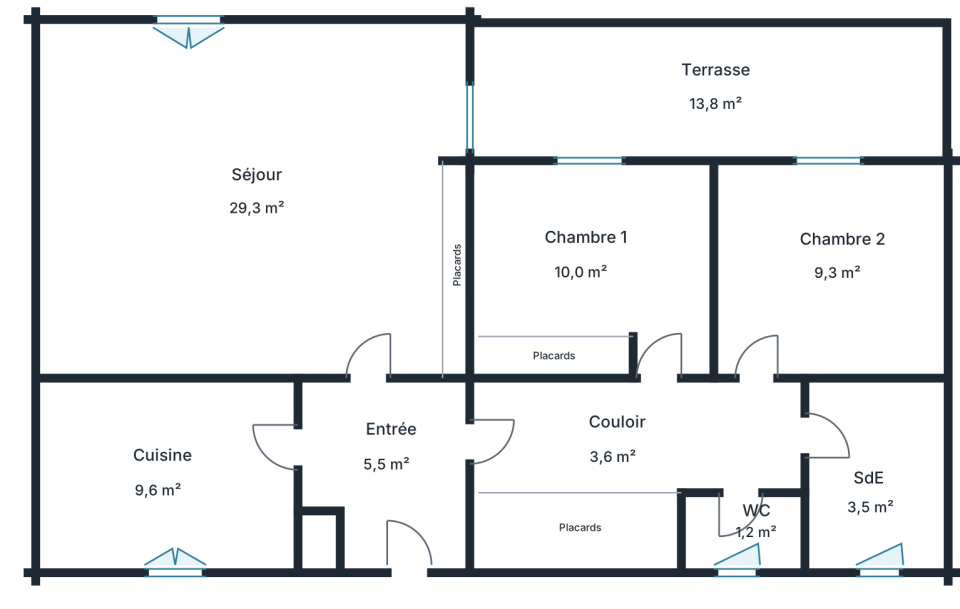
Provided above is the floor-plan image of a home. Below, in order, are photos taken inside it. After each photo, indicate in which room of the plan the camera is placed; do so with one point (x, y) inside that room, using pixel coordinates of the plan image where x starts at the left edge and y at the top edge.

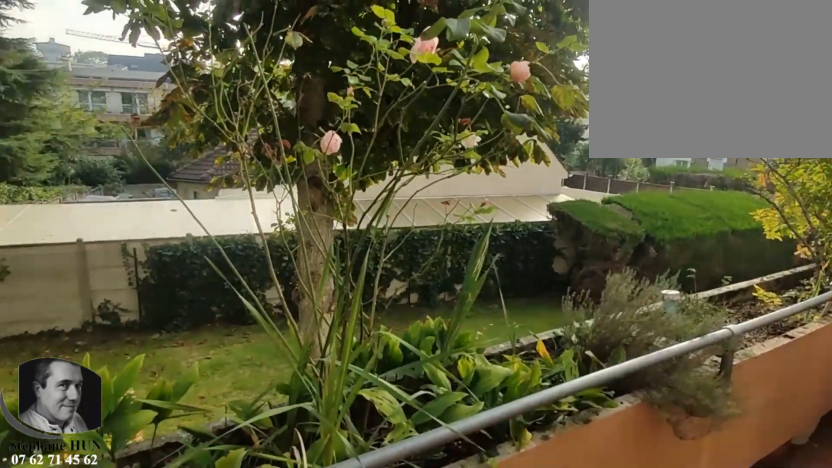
(712, 84)
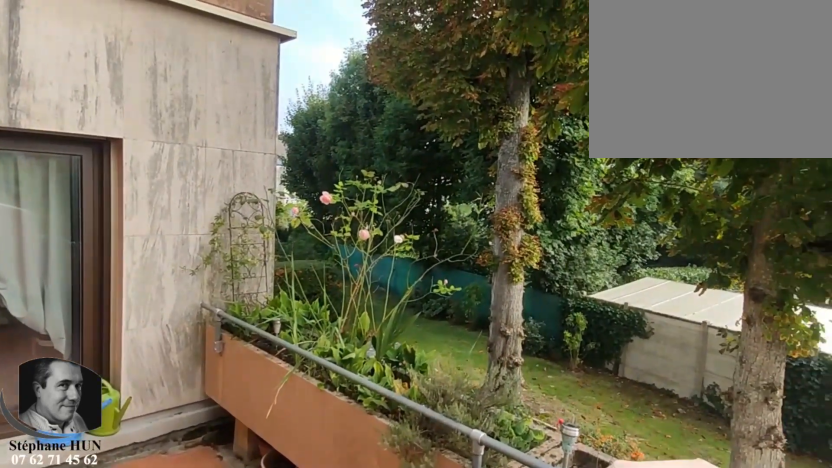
(712, 84)
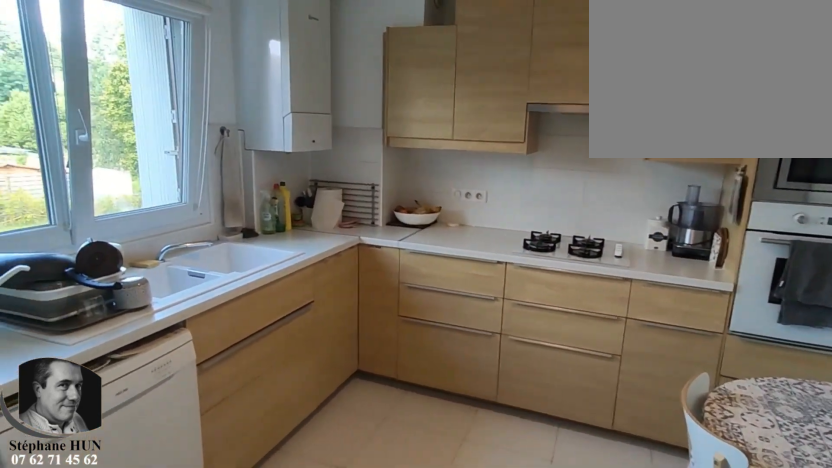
(166, 474)
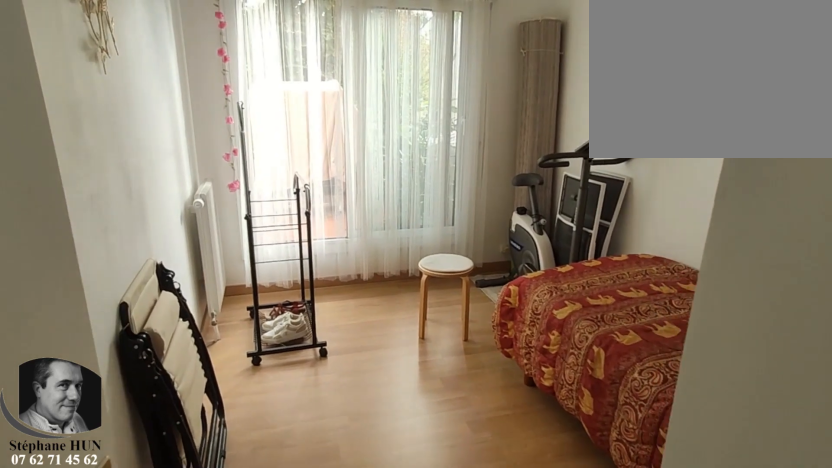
(832, 273)
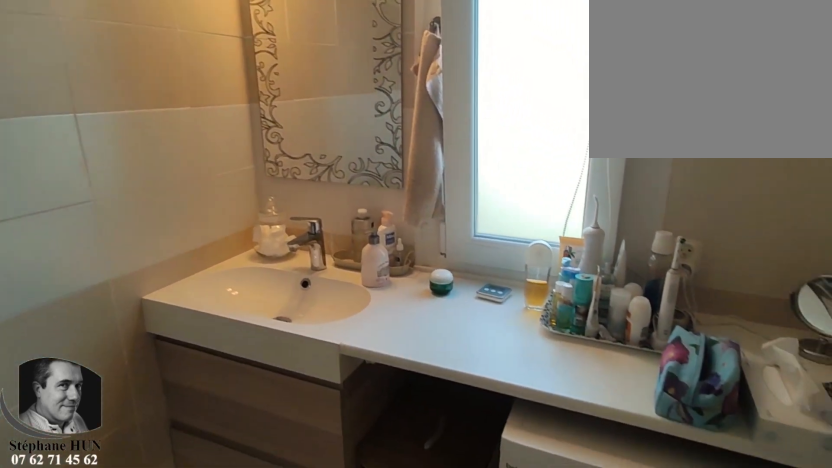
(873, 474)
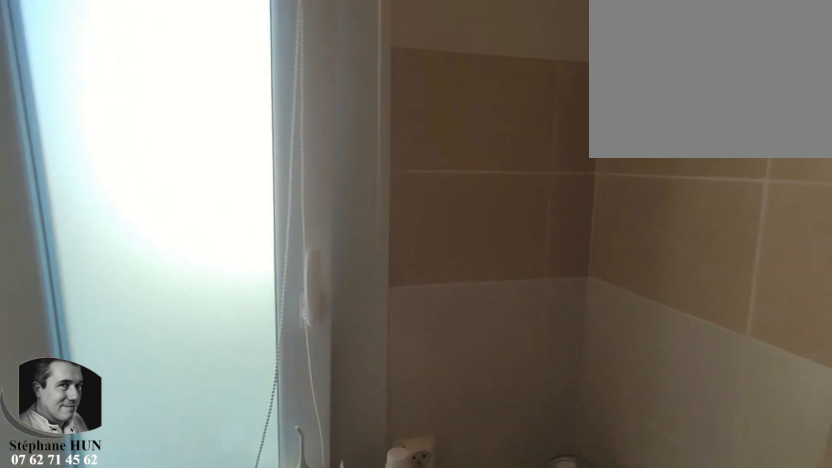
(873, 474)
